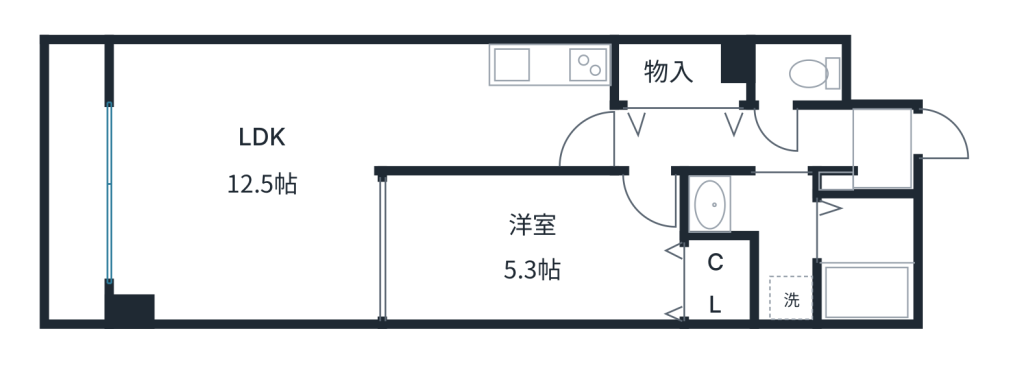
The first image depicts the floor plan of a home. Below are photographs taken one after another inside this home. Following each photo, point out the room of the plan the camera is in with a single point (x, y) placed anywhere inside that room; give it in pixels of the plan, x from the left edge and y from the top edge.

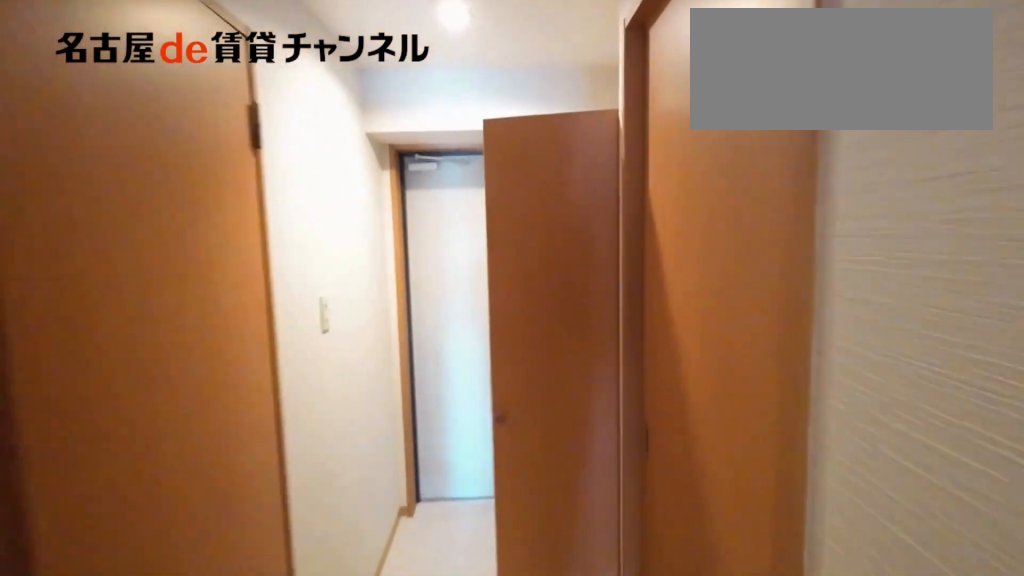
(736, 140)
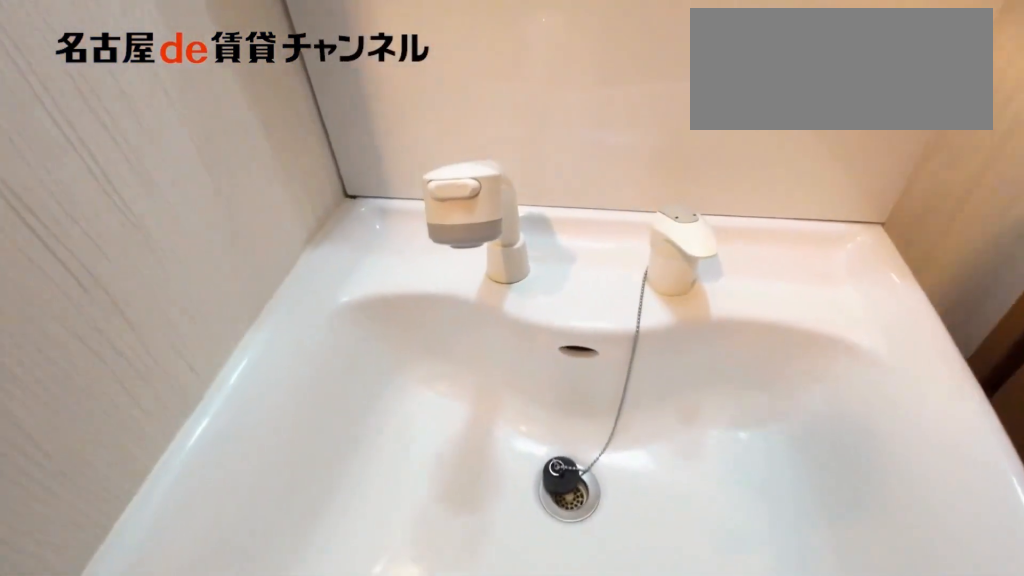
(763, 235)
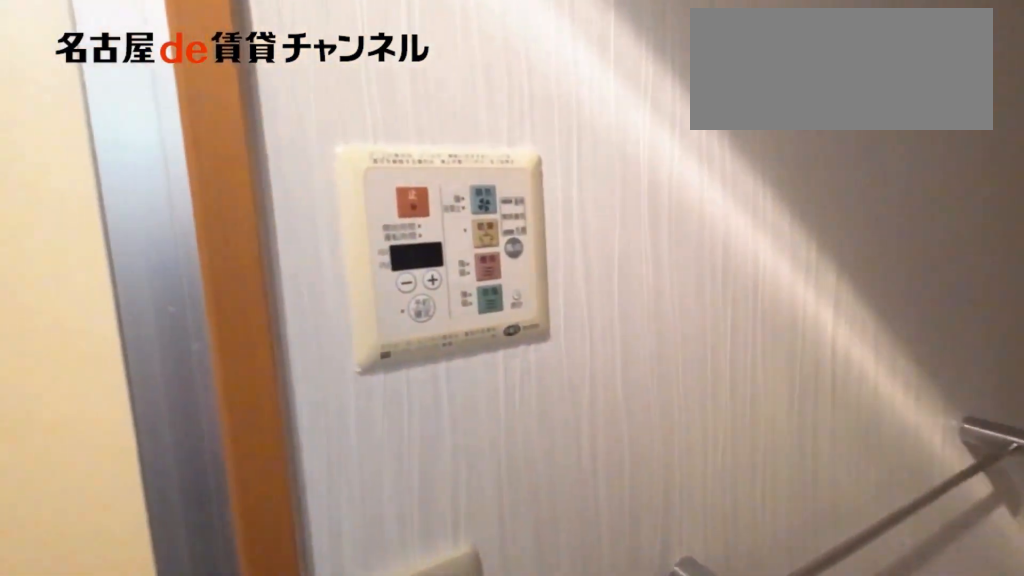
(763, 235)
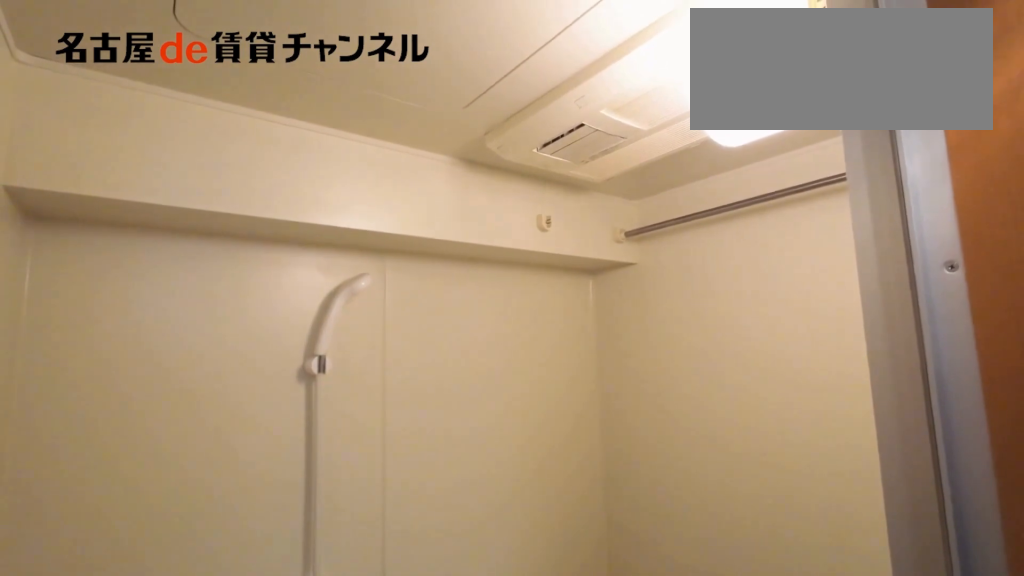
(866, 259)
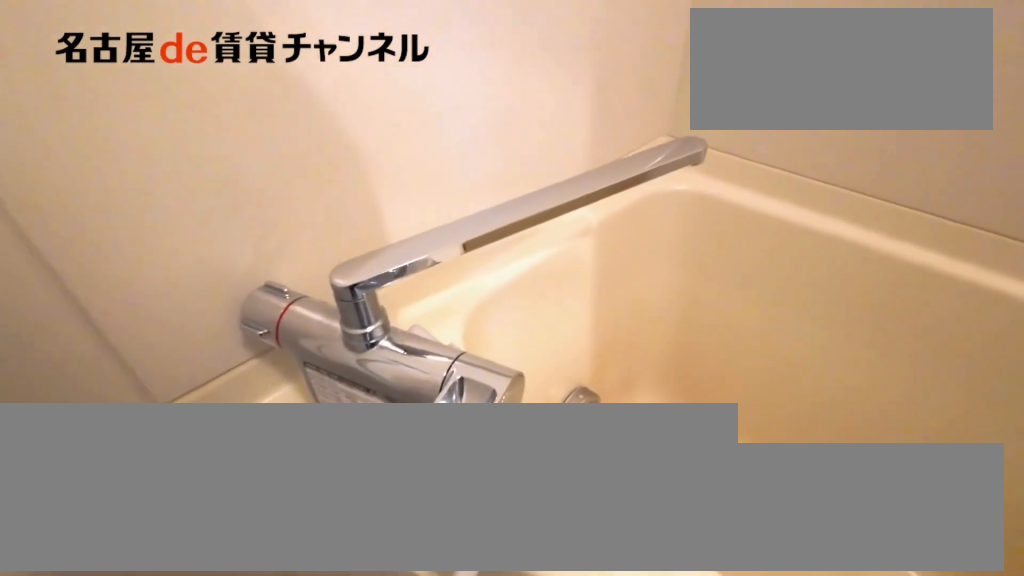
(866, 259)
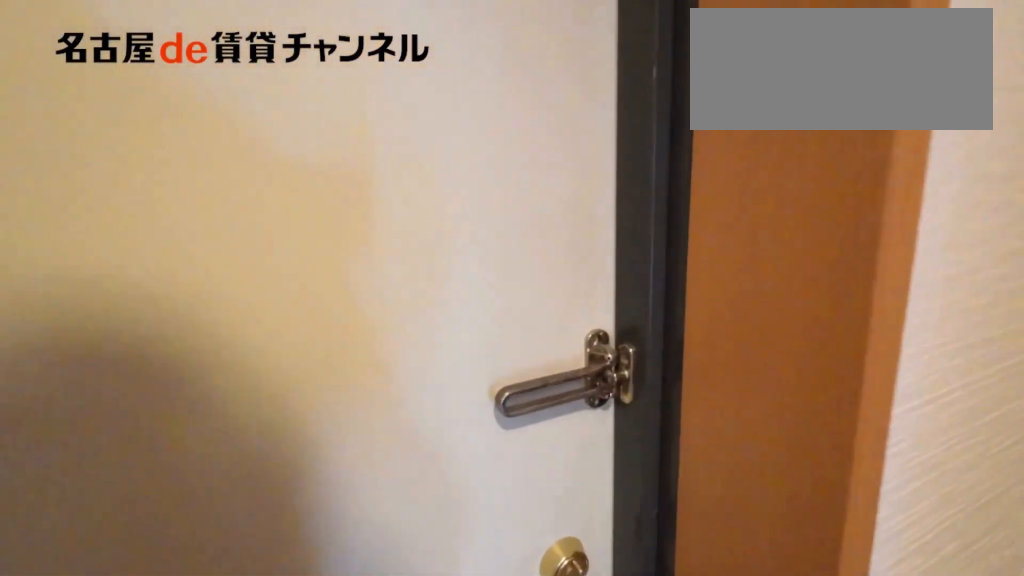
(883, 149)
